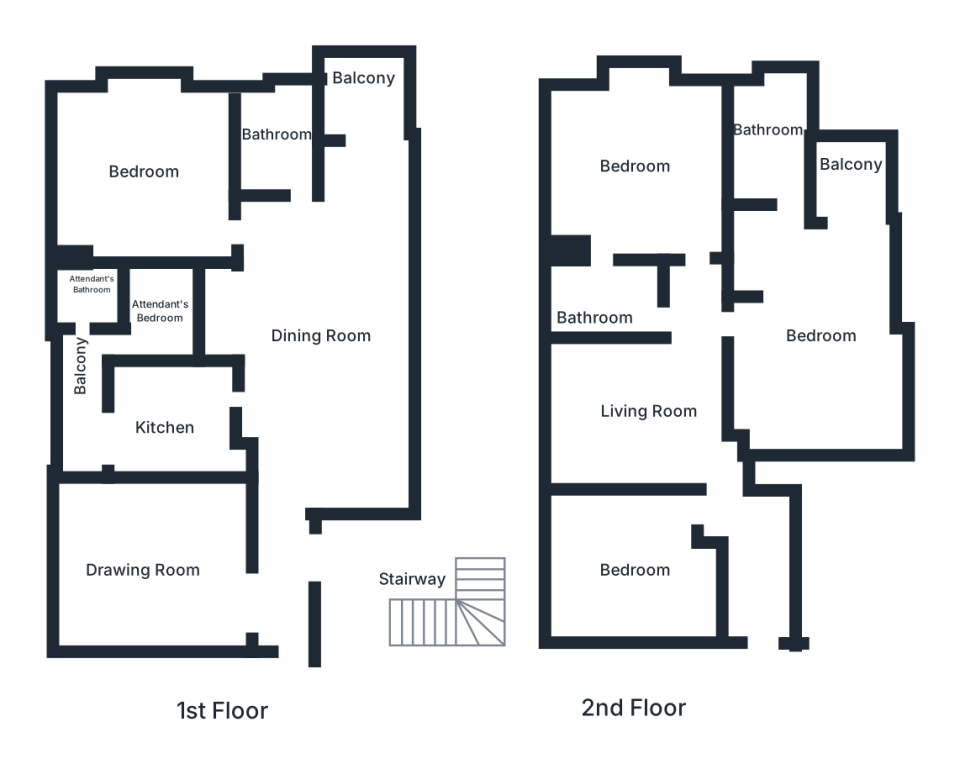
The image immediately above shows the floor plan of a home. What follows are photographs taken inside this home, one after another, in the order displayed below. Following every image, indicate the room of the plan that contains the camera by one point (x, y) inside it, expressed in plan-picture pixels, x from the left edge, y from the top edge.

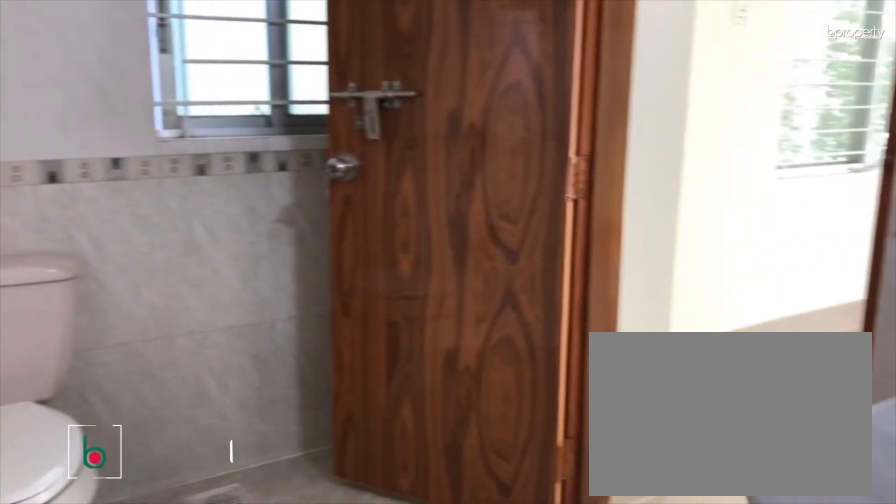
(615, 301)
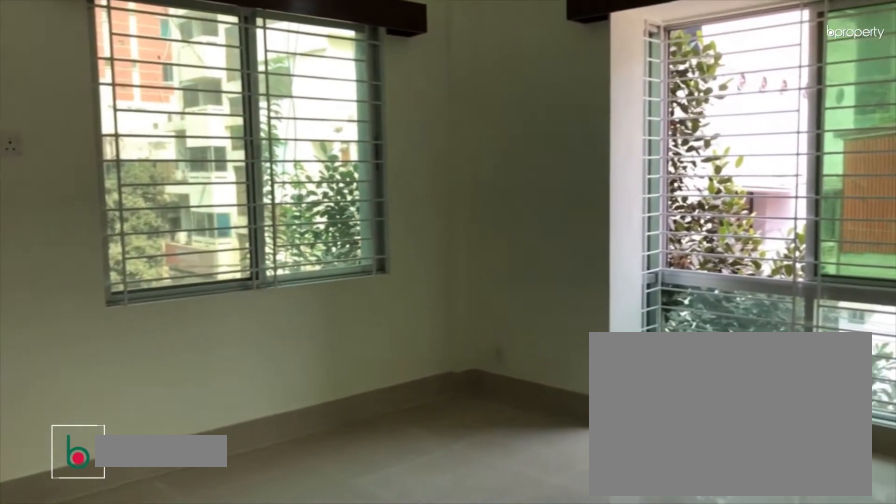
(620, 155)
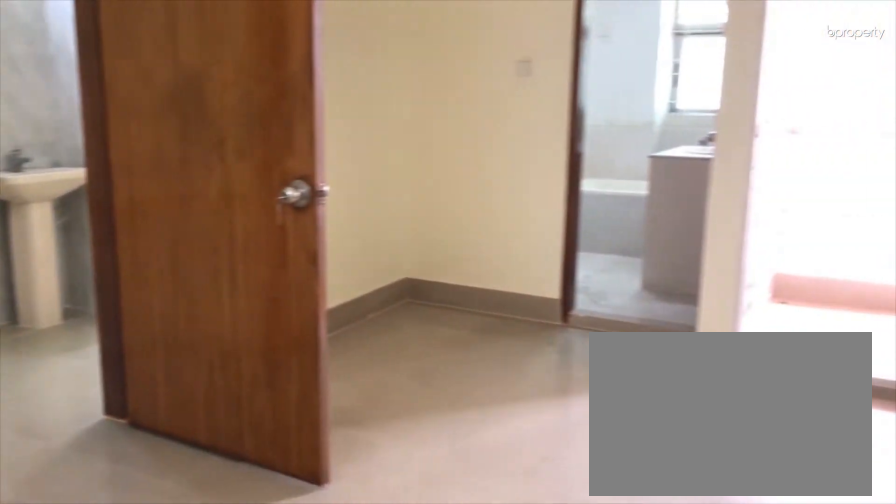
(819, 358)
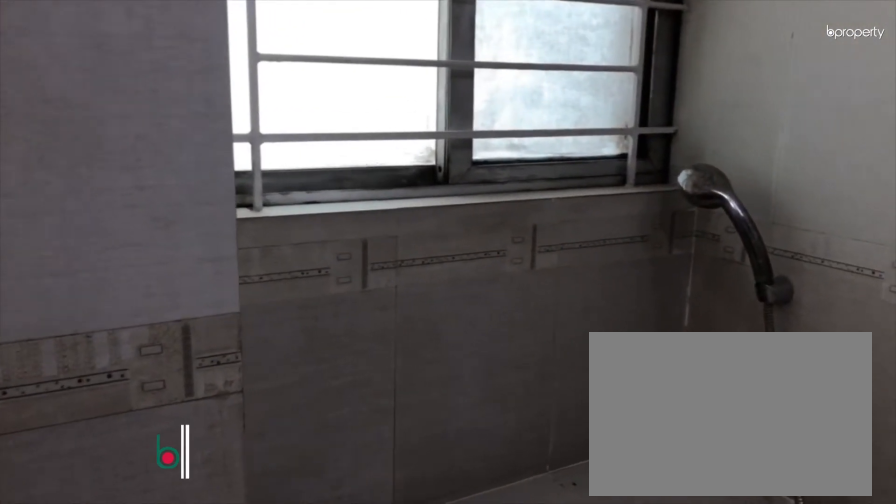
(764, 140)
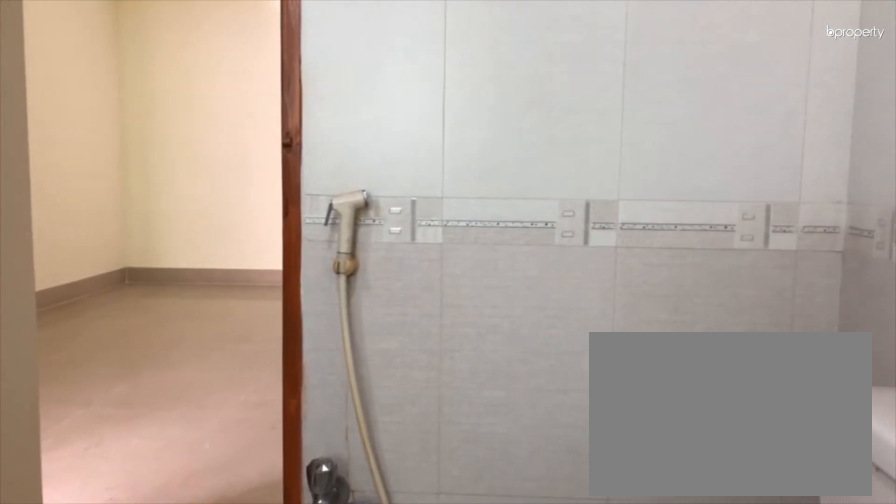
(764, 140)
